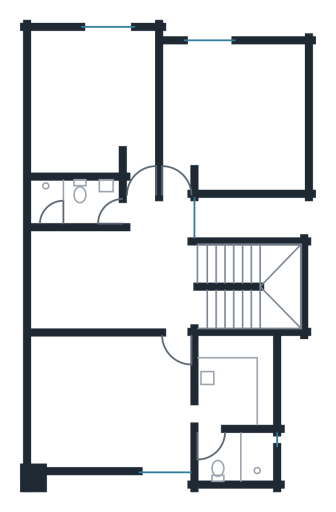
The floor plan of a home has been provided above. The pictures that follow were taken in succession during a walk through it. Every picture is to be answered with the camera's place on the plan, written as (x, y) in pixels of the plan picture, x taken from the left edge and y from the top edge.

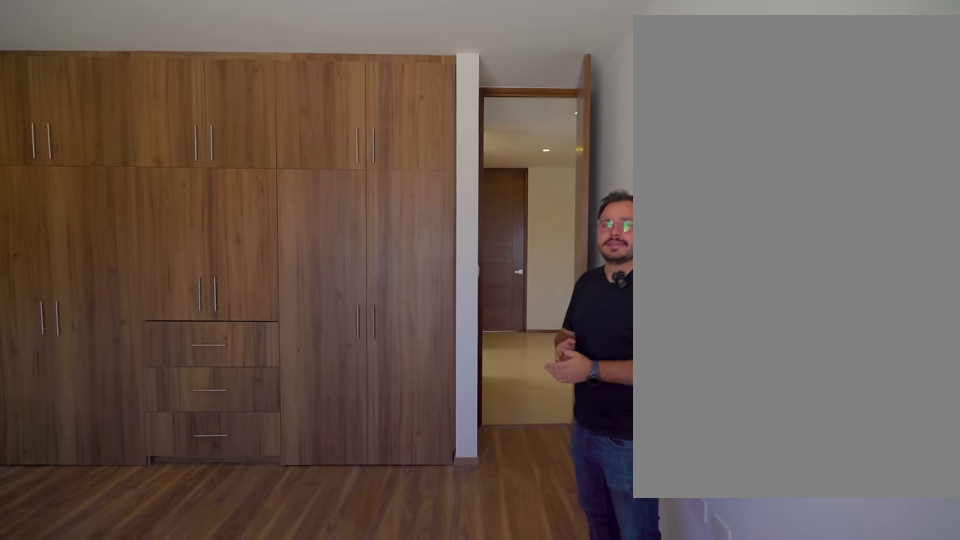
(180, 60)
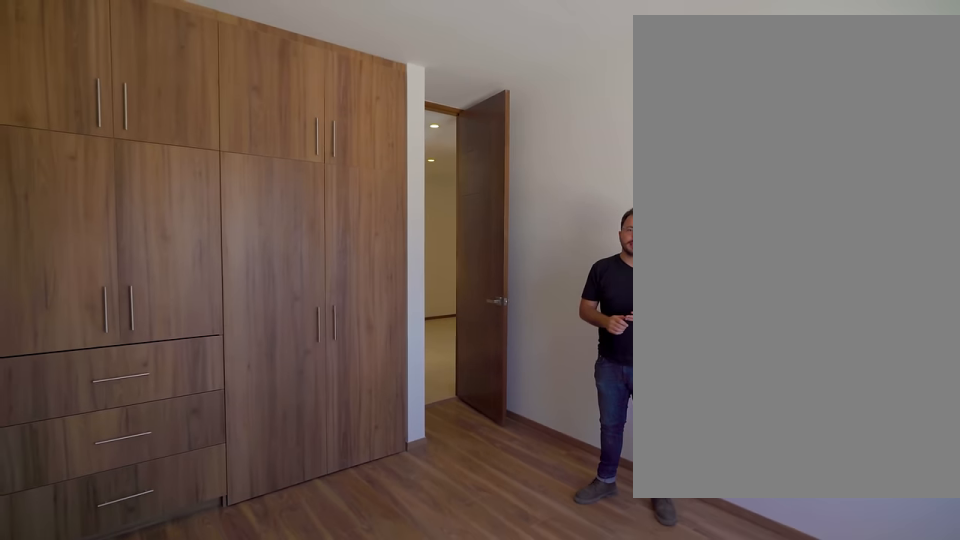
(180, 60)
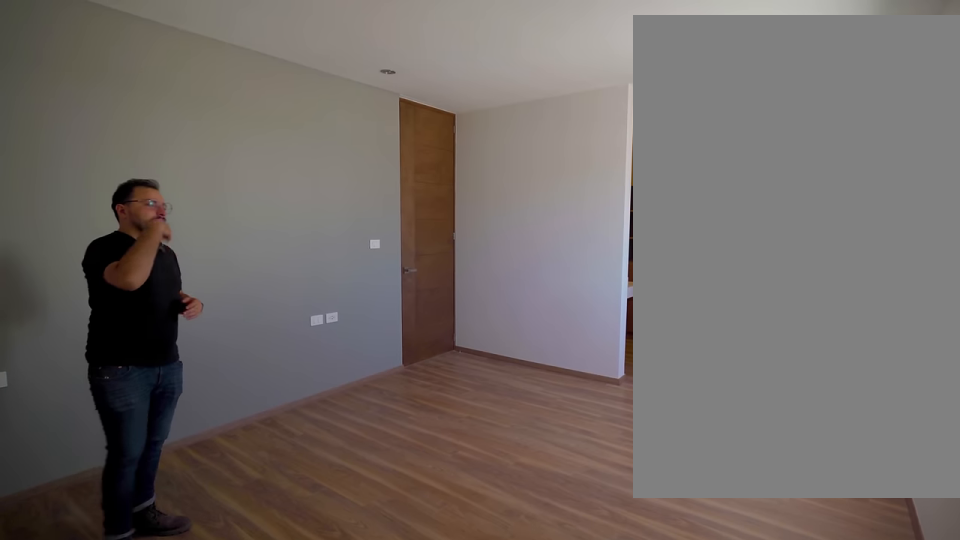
(48, 447)
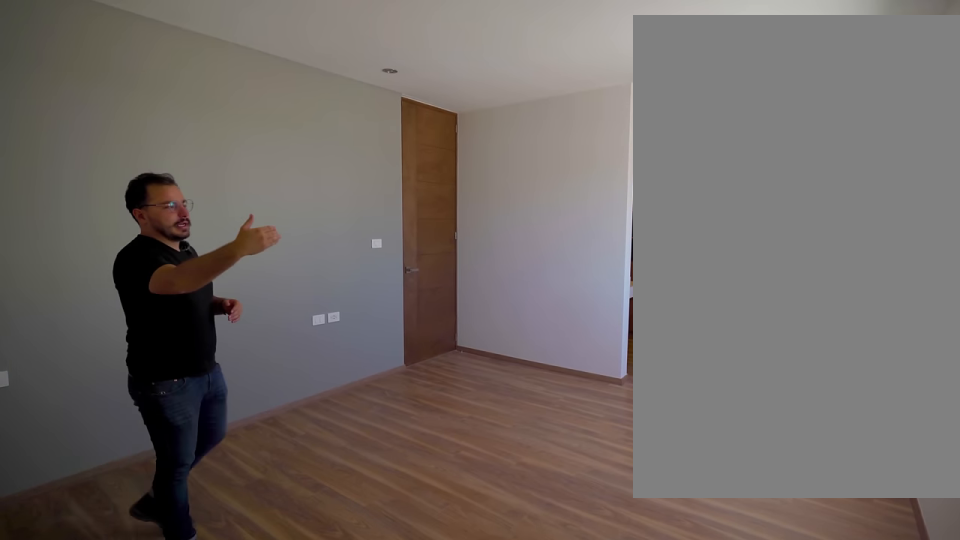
(48, 448)
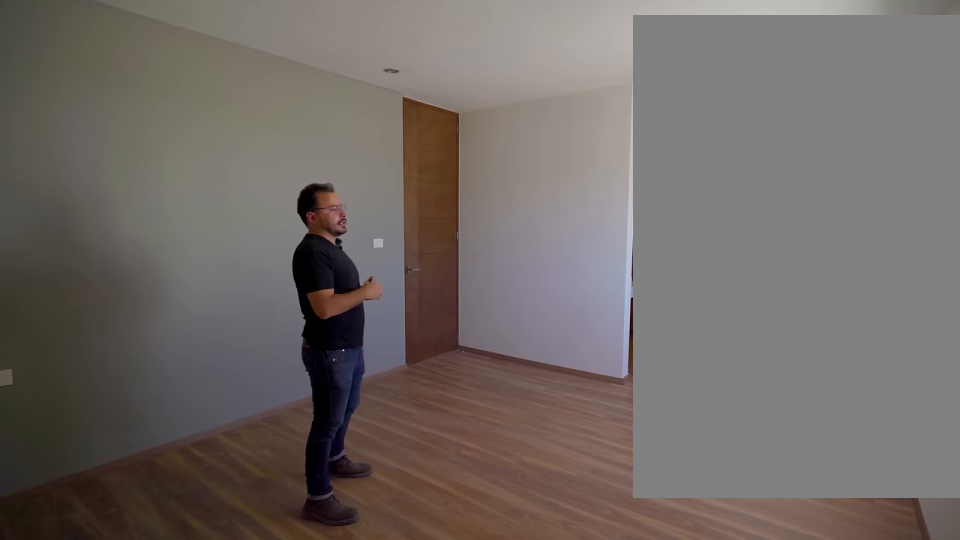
(48, 448)
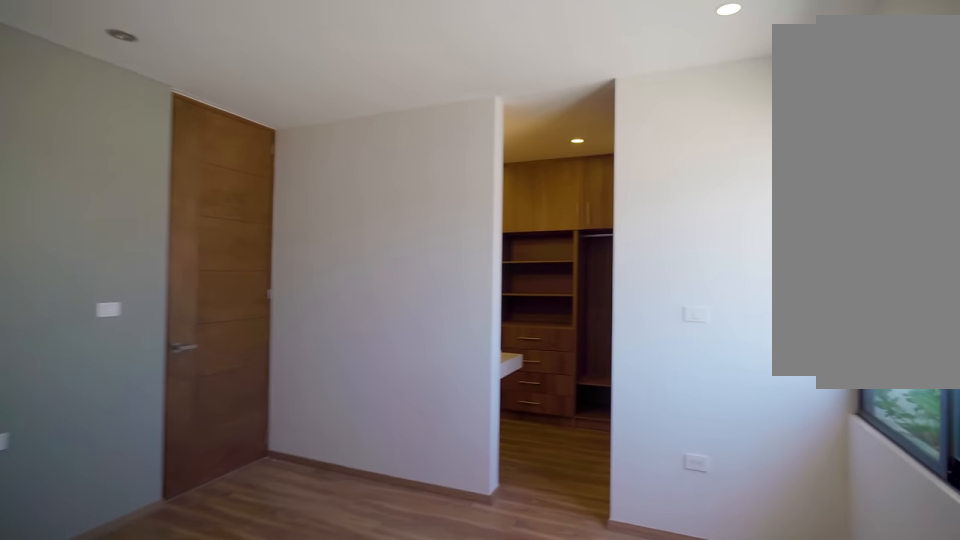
(67, 449)
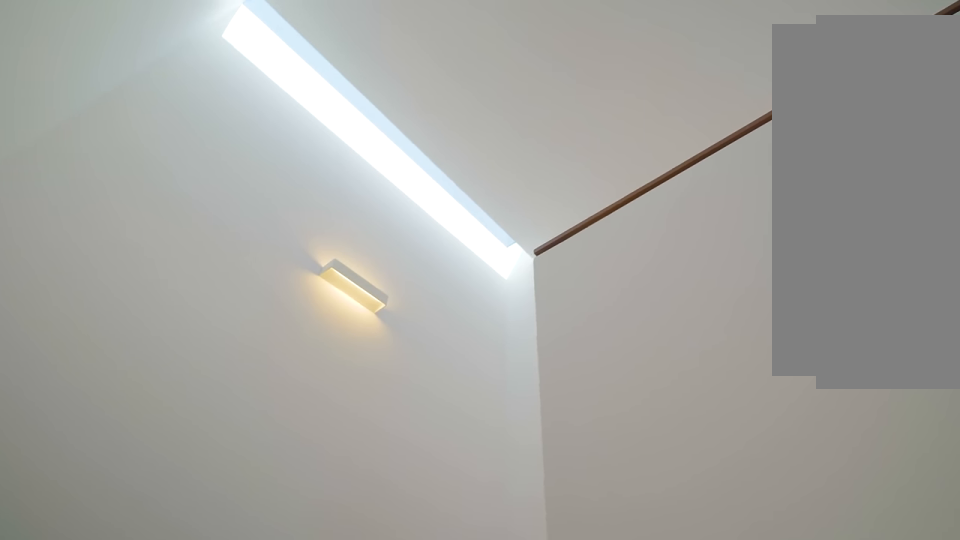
(264, 266)
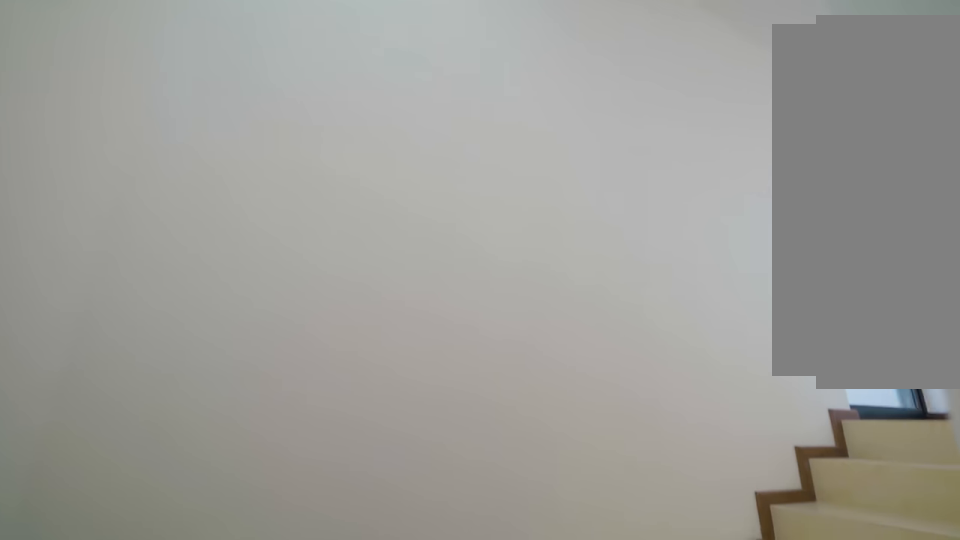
(276, 268)
